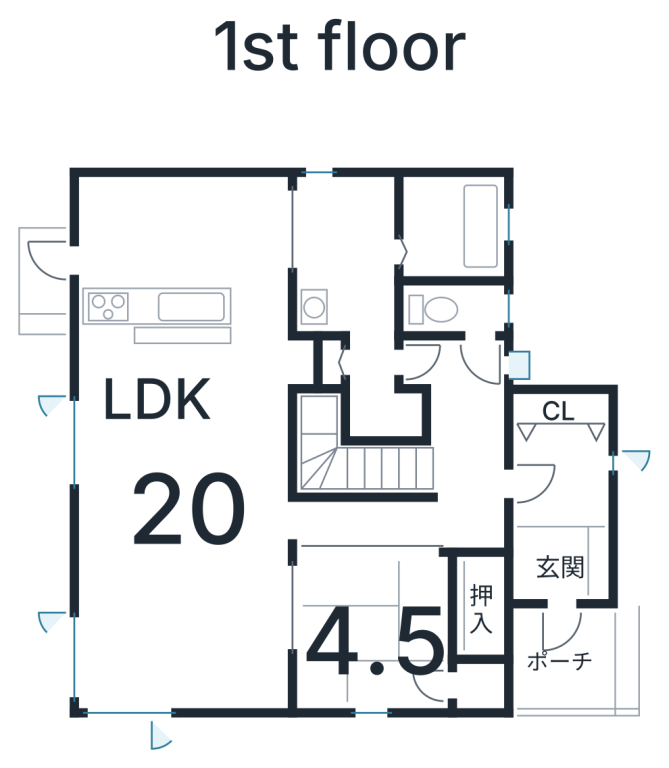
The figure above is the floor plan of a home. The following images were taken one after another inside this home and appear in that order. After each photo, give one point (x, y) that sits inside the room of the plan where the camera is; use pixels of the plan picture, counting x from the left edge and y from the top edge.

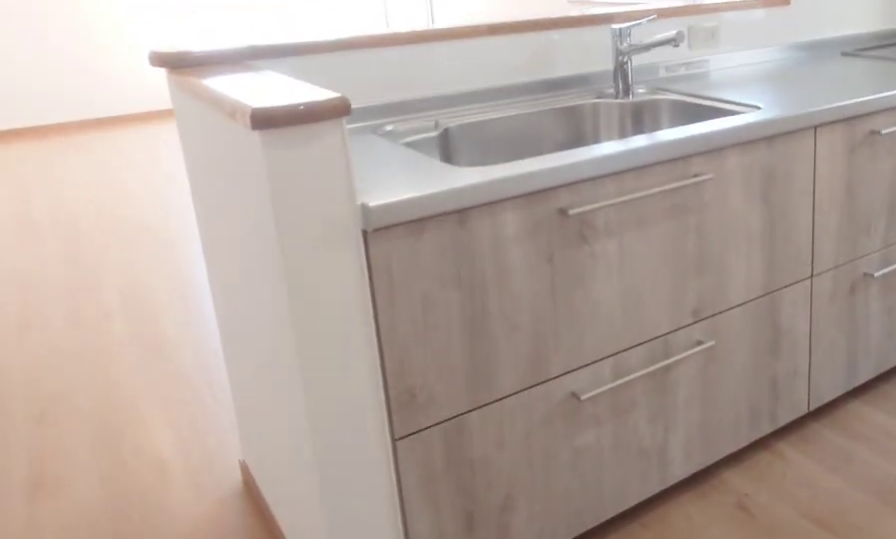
(189, 278)
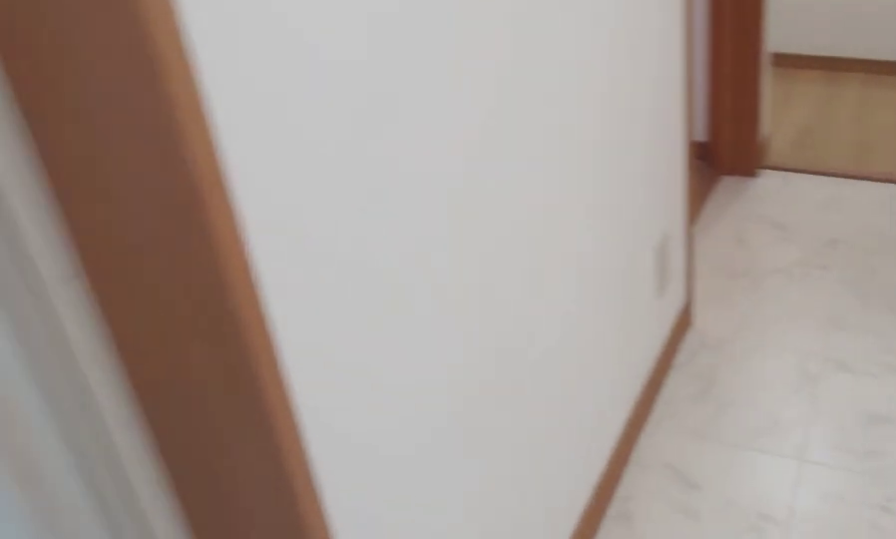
(343, 257)
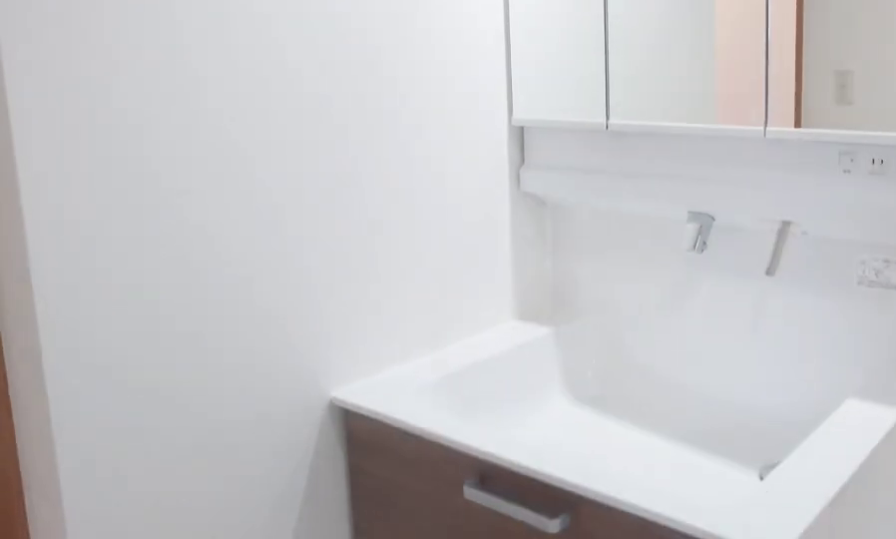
(343, 257)
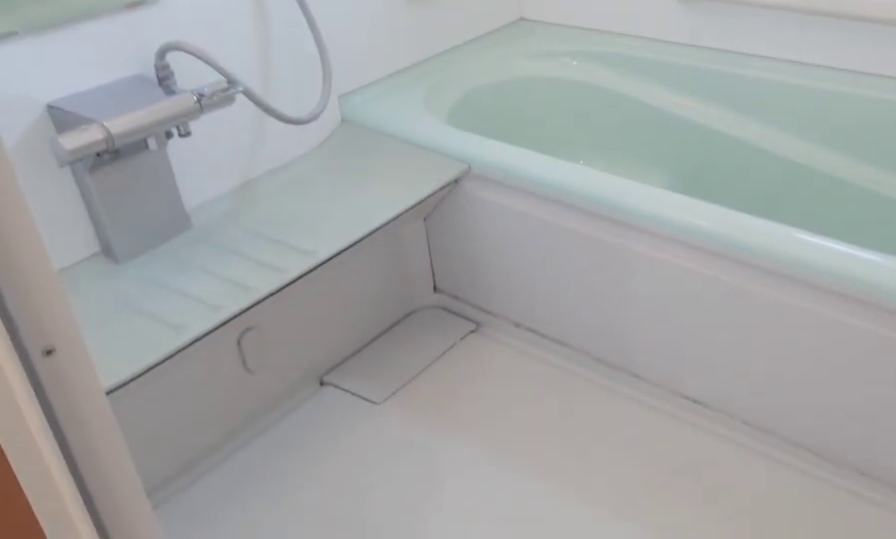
(449, 245)
